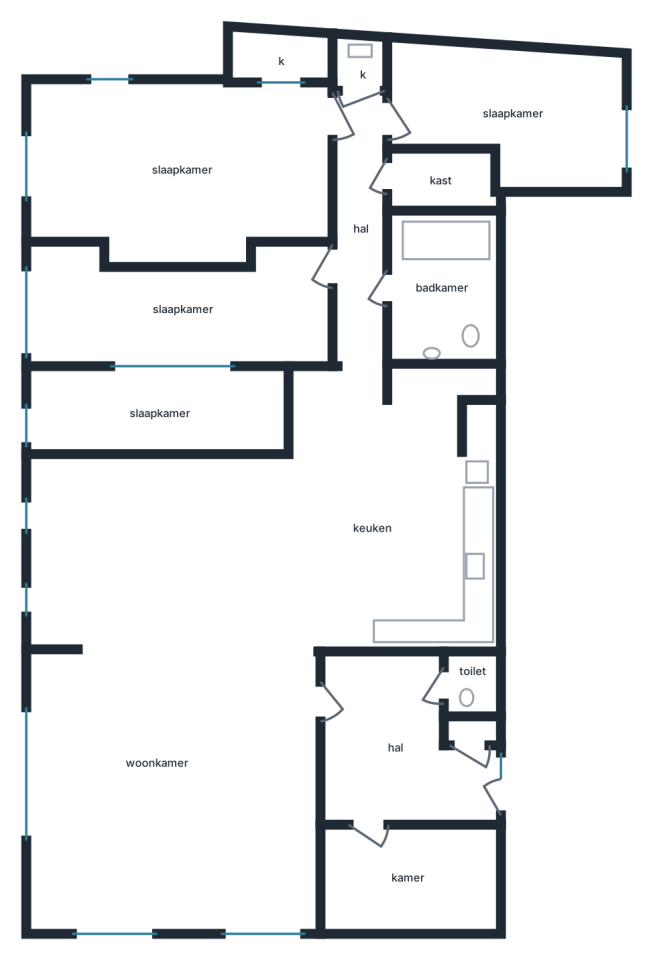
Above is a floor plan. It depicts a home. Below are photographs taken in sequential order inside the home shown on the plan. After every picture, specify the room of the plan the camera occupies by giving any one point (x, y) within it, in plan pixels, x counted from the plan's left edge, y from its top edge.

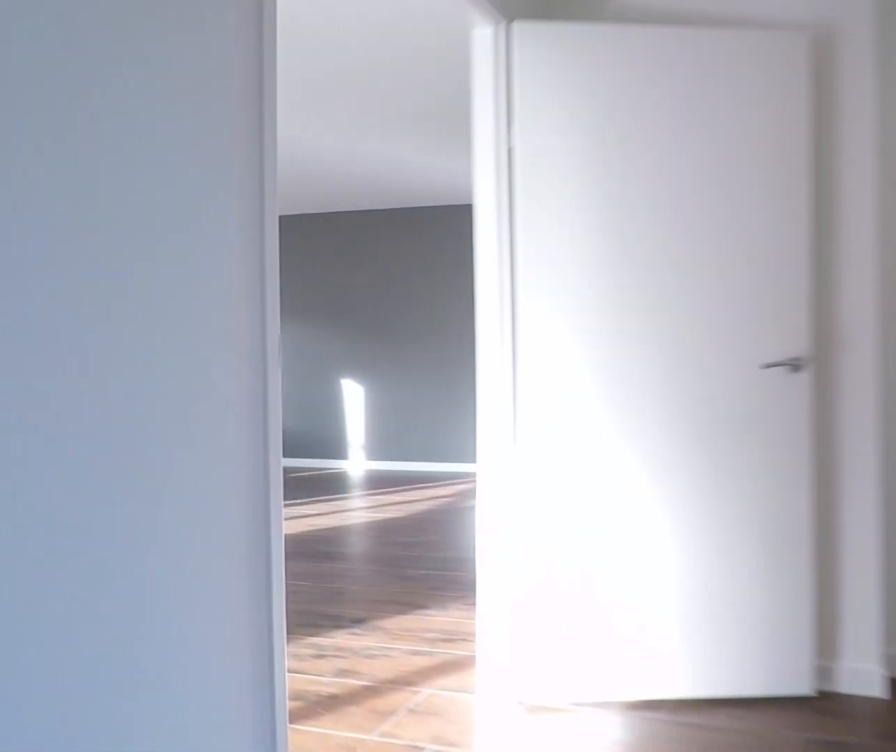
(395, 745)
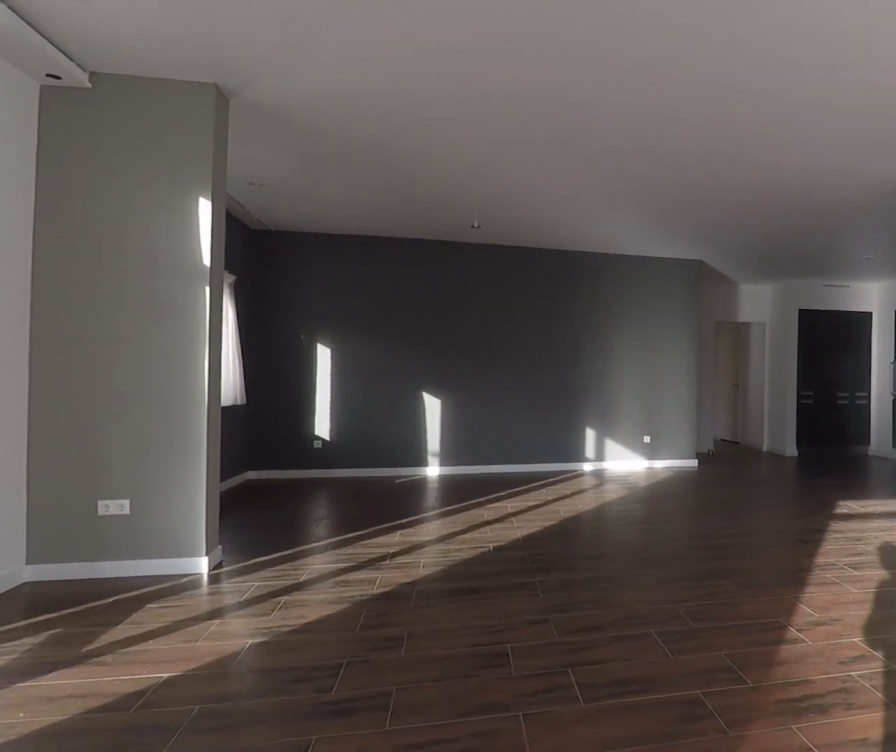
(171, 697)
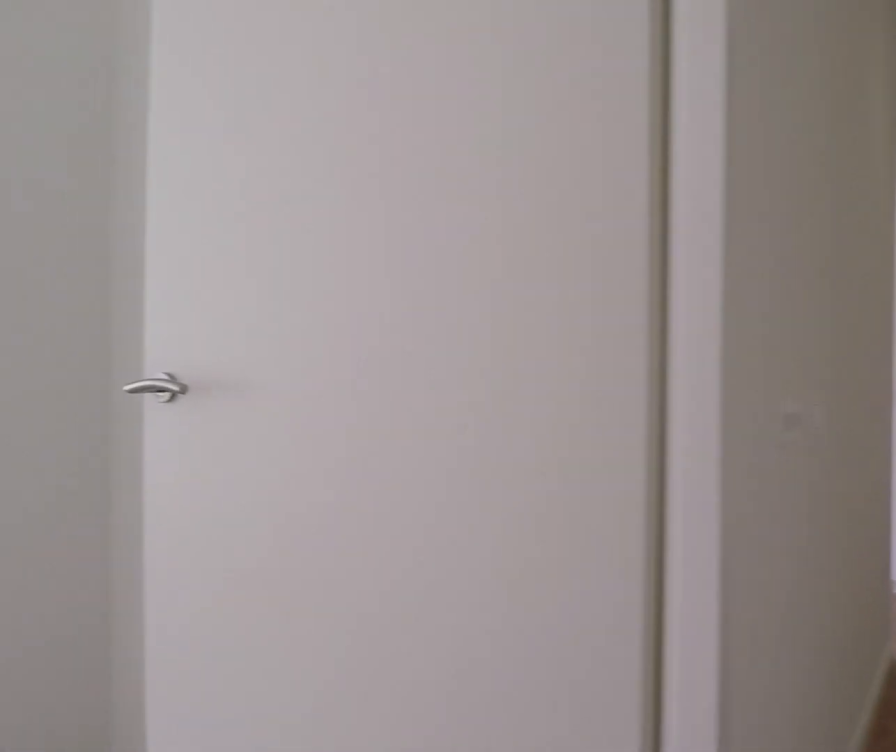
(360, 225)
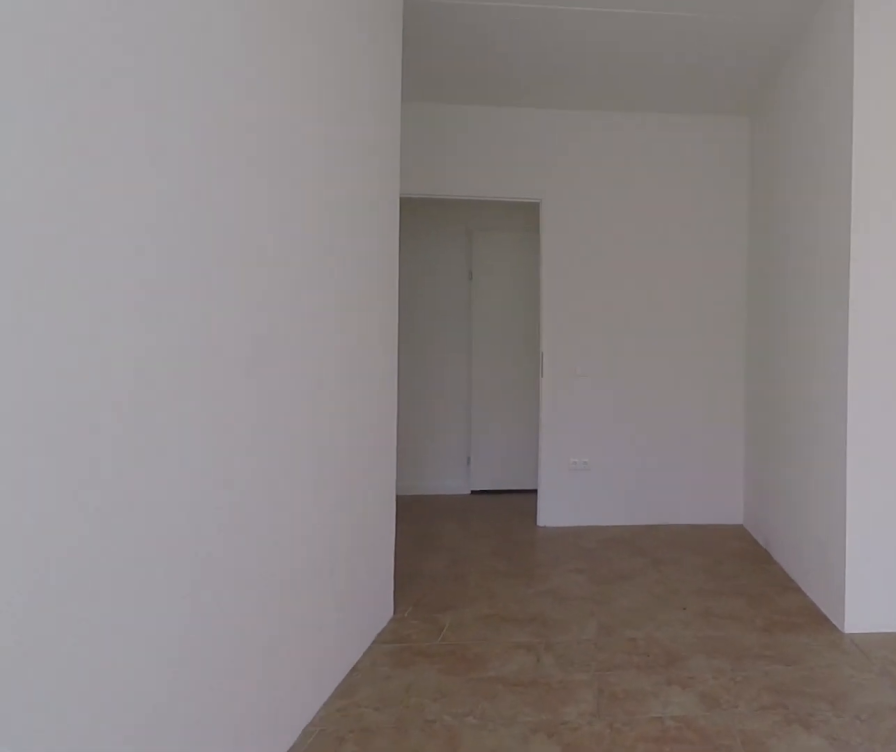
(183, 308)
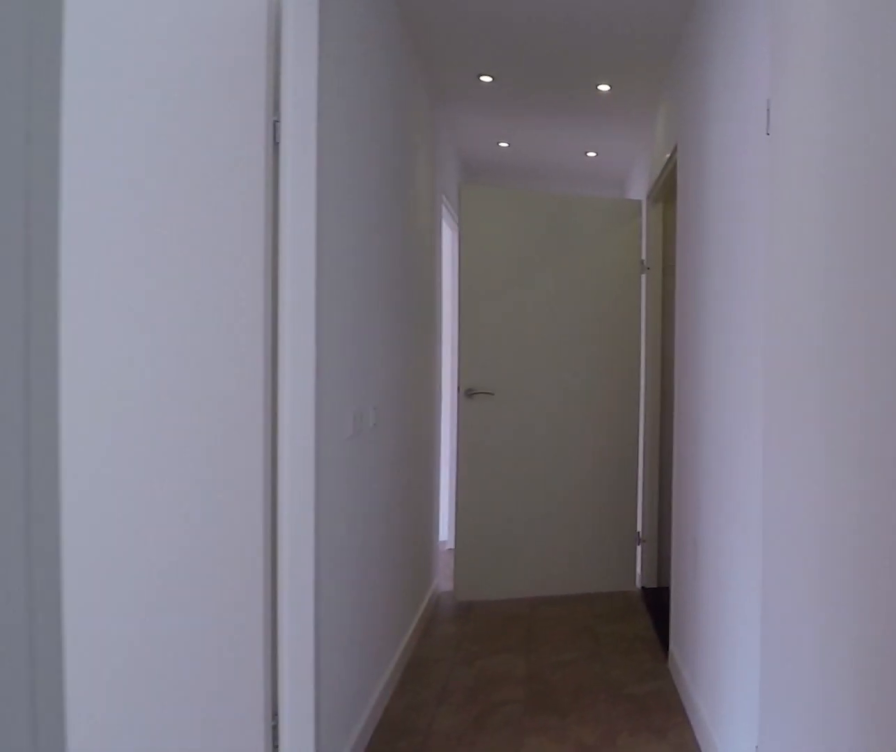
(360, 225)
